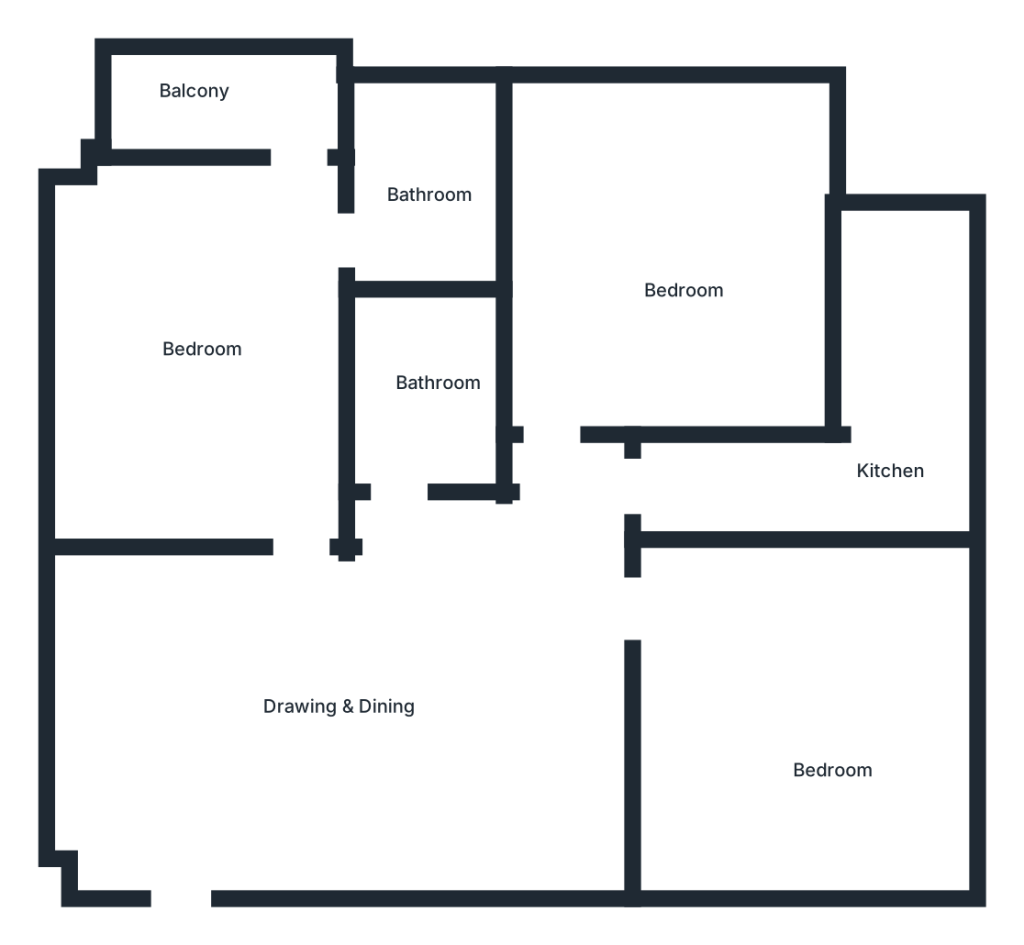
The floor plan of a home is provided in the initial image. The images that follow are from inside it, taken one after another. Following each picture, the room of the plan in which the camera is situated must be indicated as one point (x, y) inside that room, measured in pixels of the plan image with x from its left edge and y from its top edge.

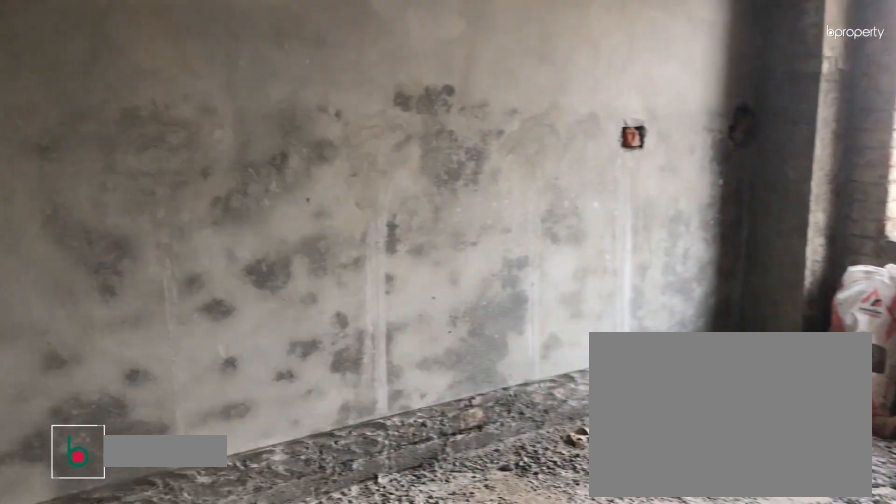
(193, 282)
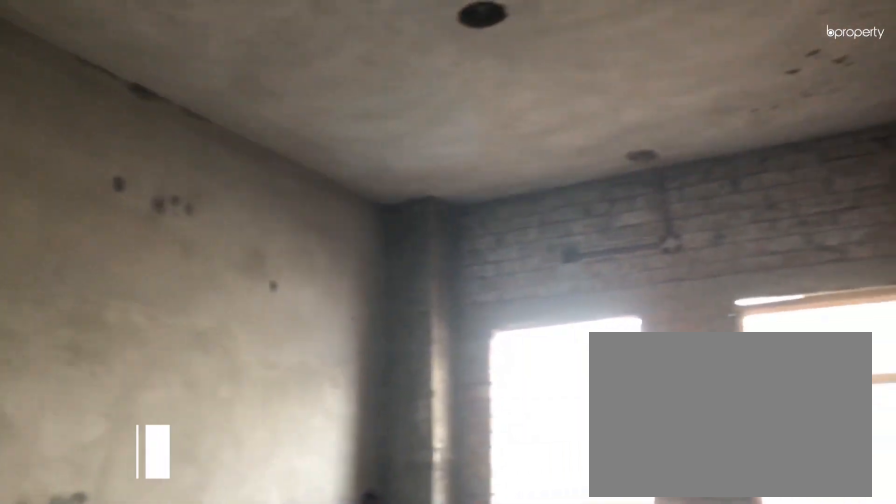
(193, 282)
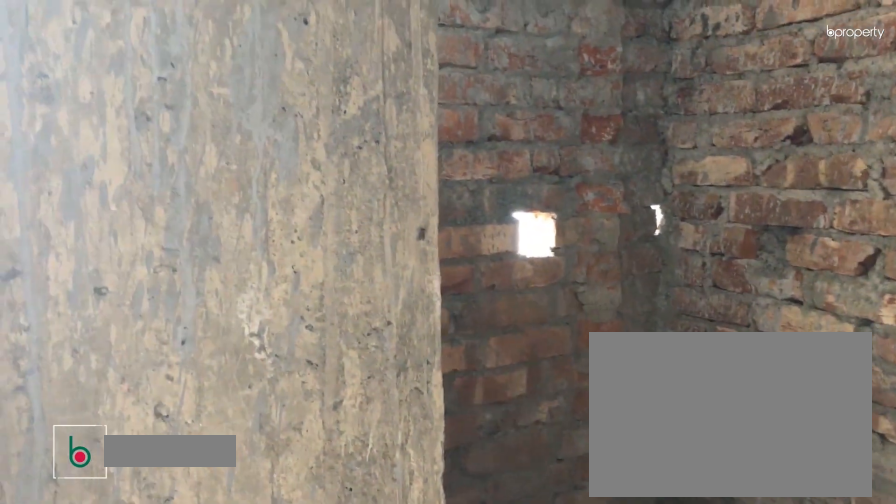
(424, 197)
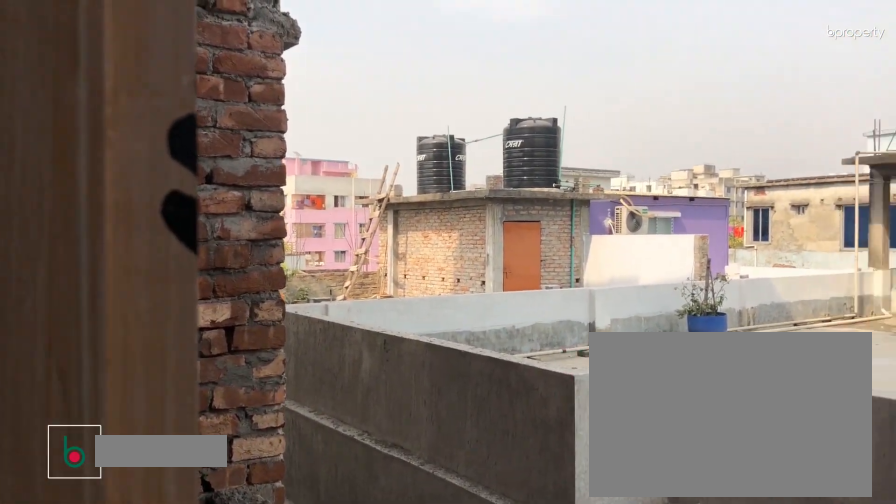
(258, 95)
